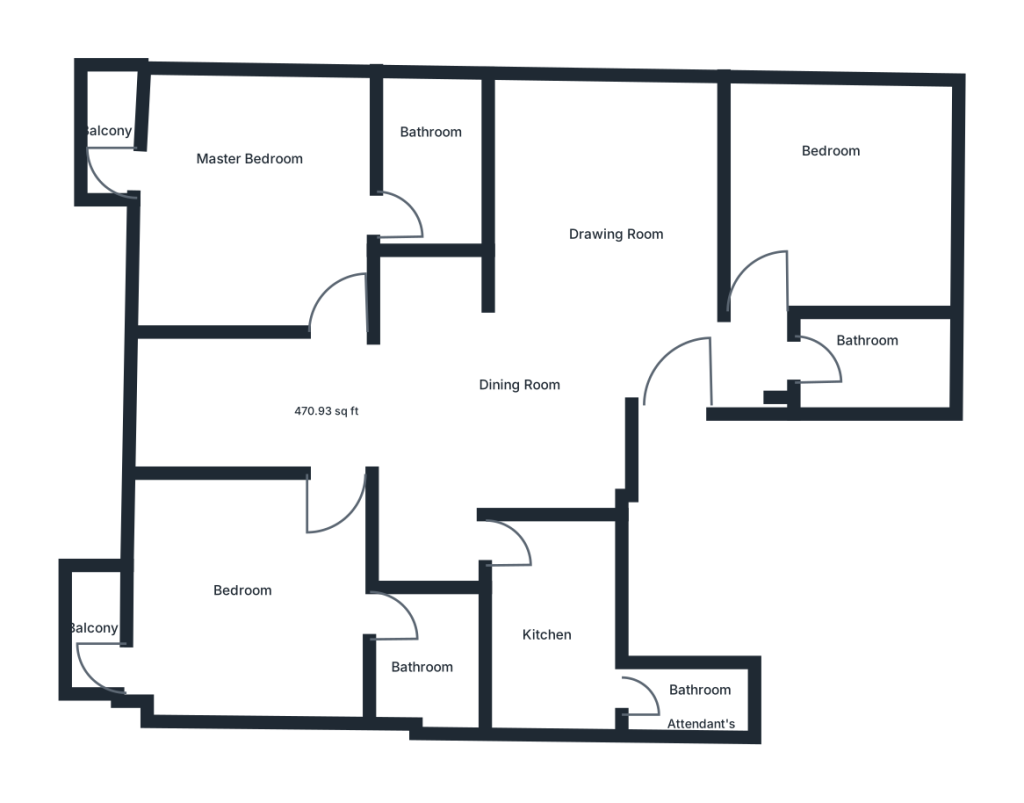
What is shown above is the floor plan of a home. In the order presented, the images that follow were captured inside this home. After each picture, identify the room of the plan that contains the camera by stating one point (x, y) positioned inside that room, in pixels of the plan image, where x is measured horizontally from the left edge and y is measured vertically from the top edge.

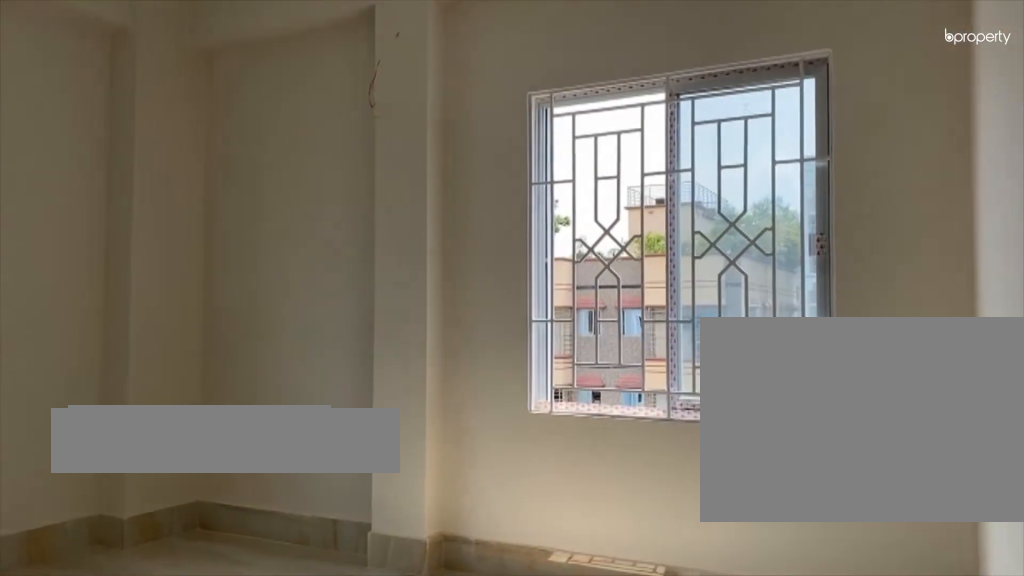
(854, 203)
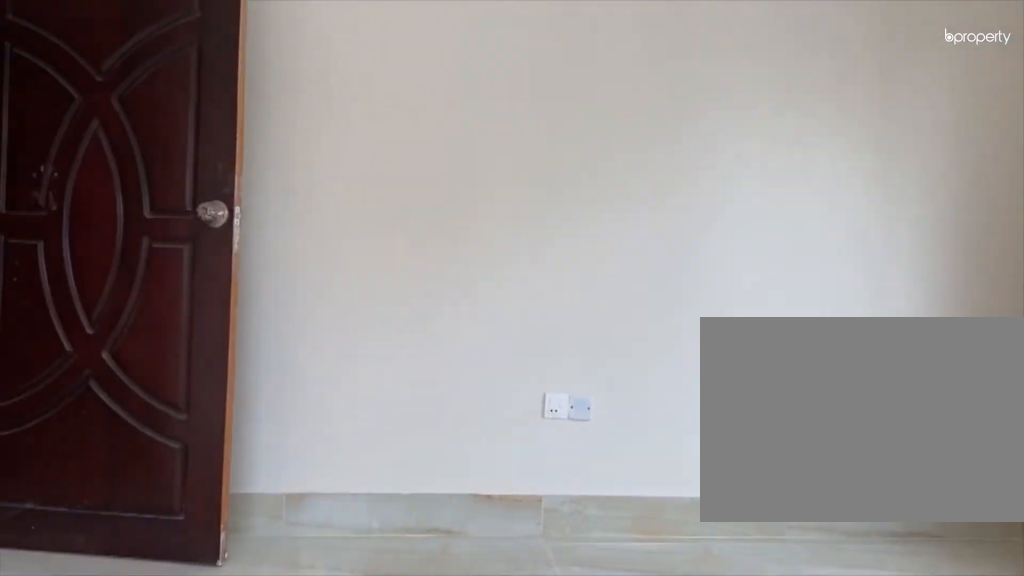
(854, 203)
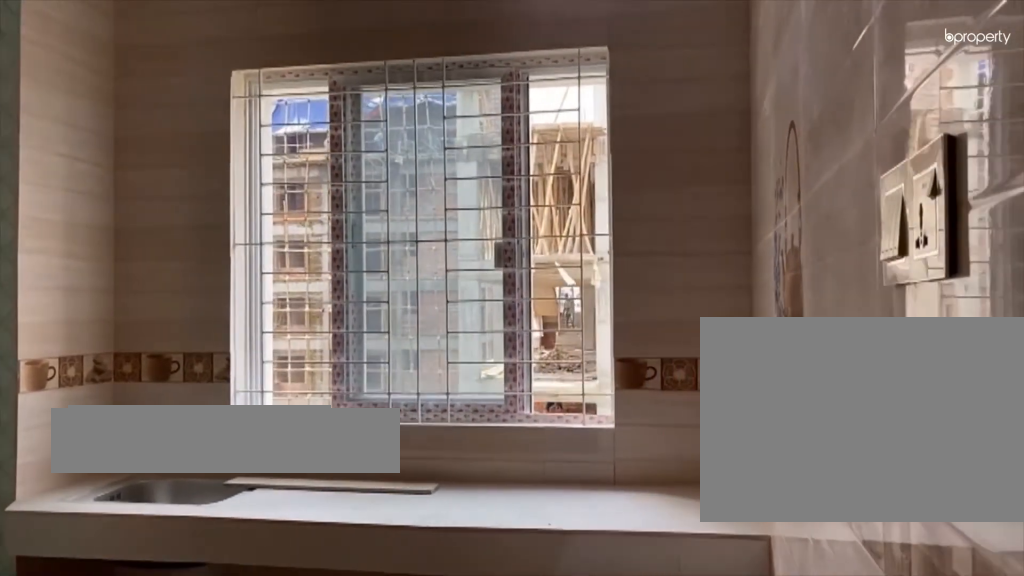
(550, 637)
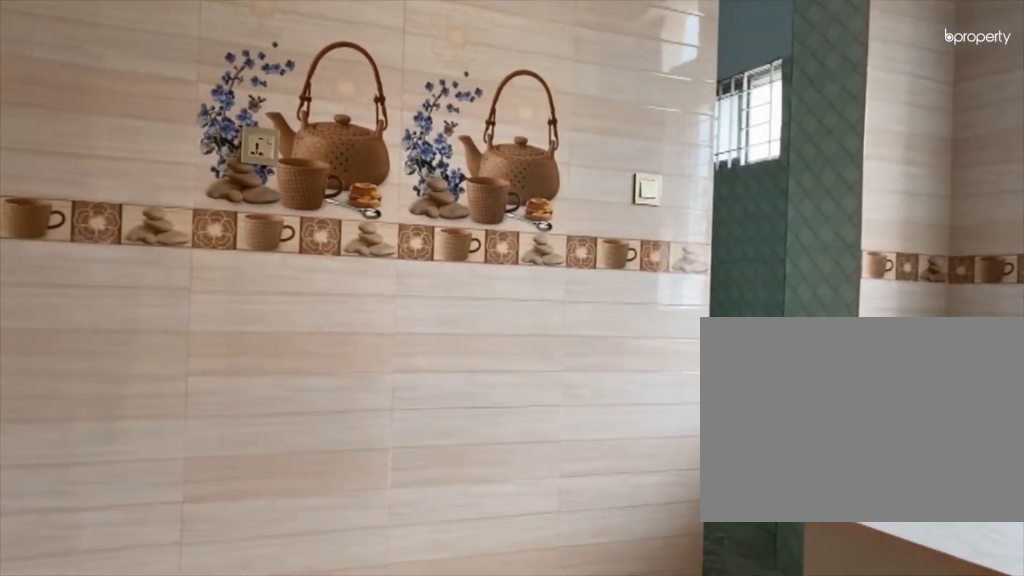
(550, 637)
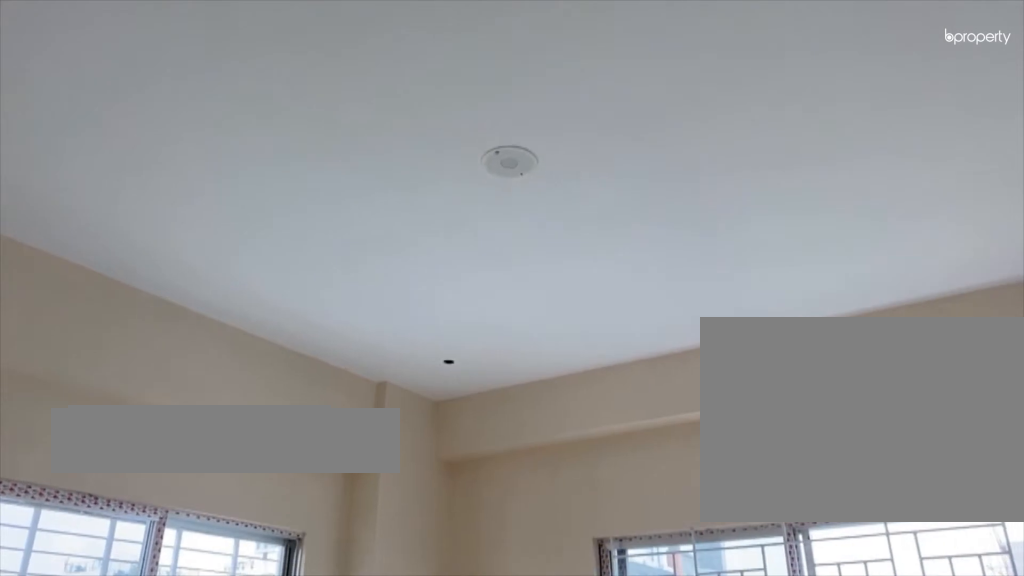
(253, 204)
